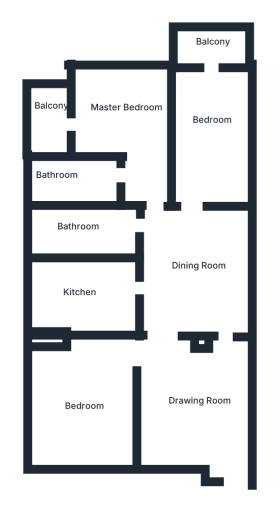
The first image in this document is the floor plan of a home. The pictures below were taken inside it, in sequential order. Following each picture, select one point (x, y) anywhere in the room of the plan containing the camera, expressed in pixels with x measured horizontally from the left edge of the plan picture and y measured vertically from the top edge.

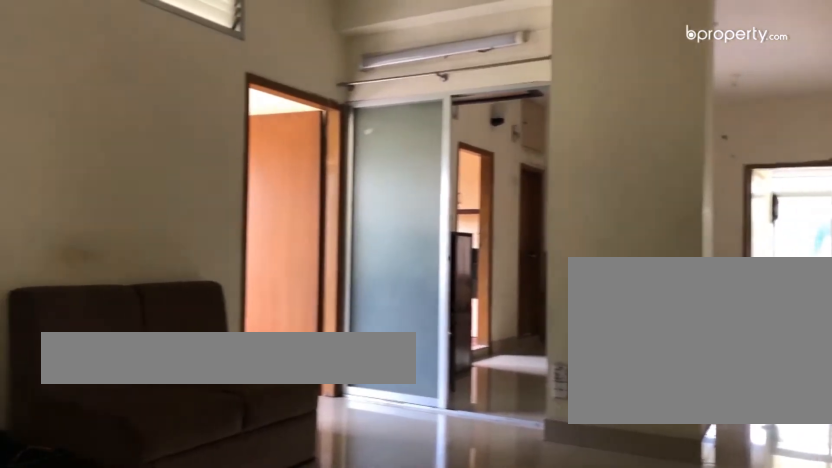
(206, 409)
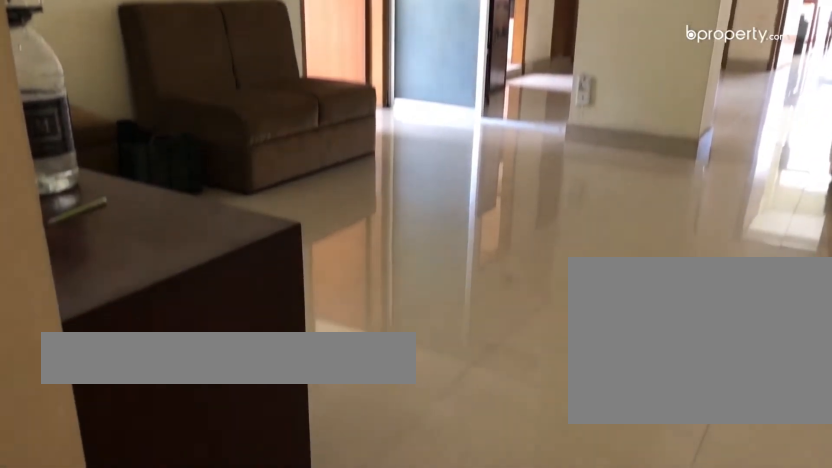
(225, 382)
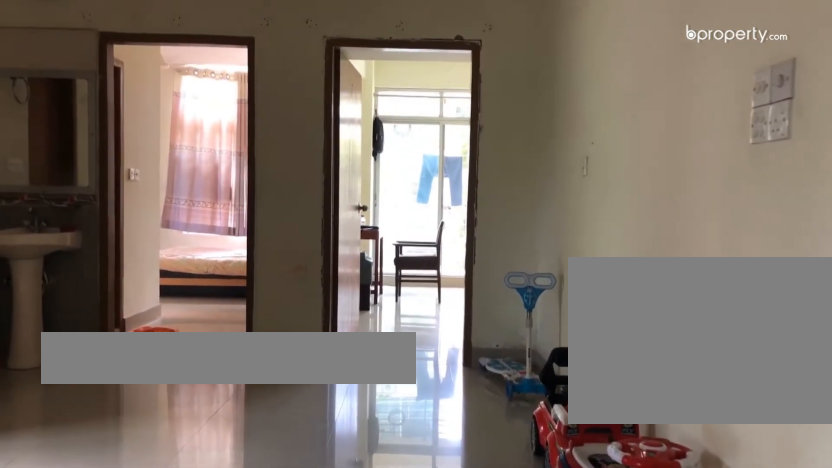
(193, 280)
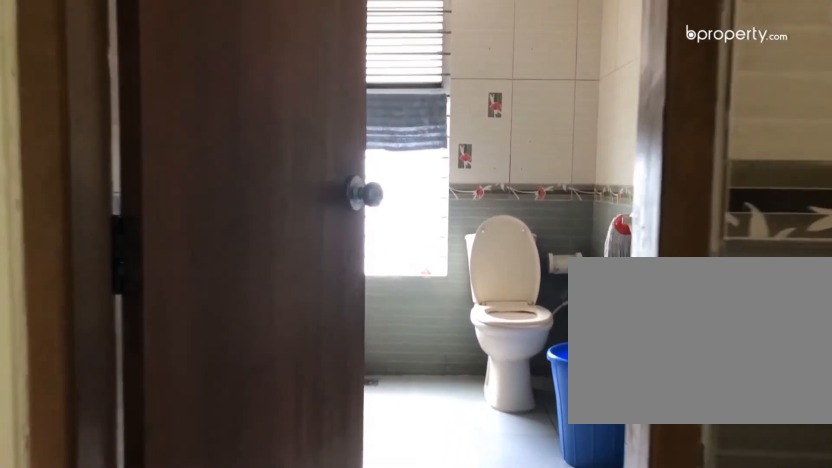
(99, 229)
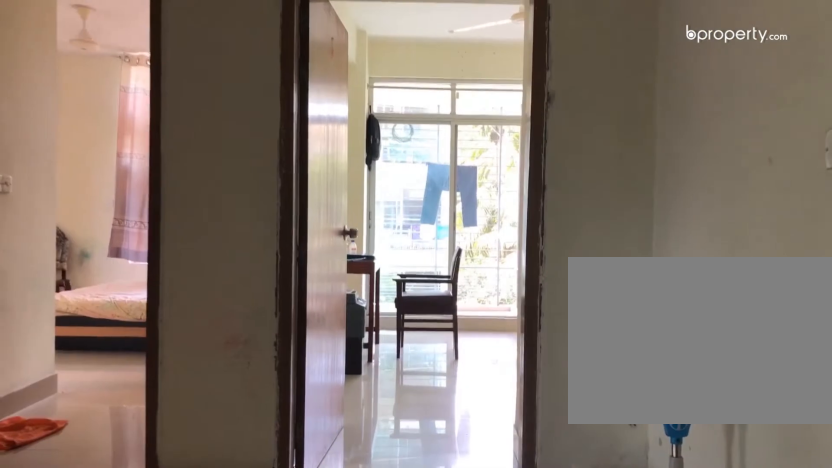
(190, 231)
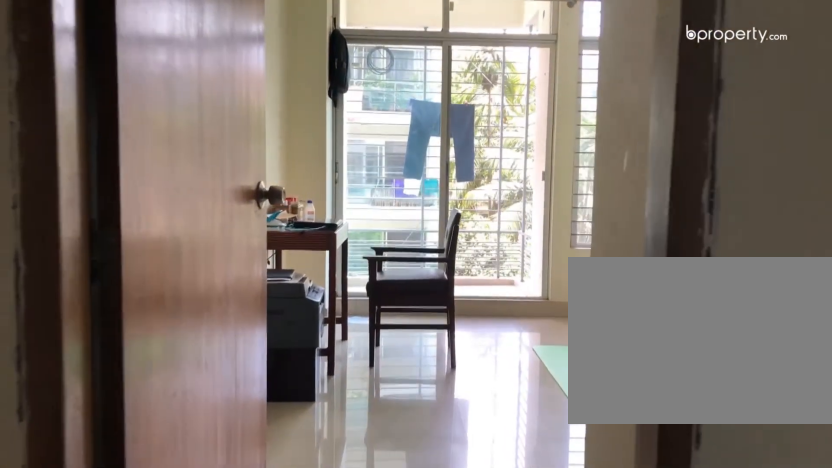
(210, 141)
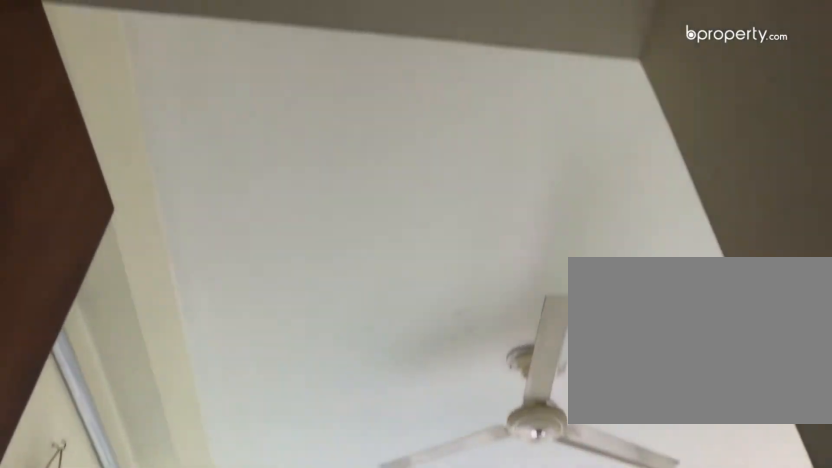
(206, 143)
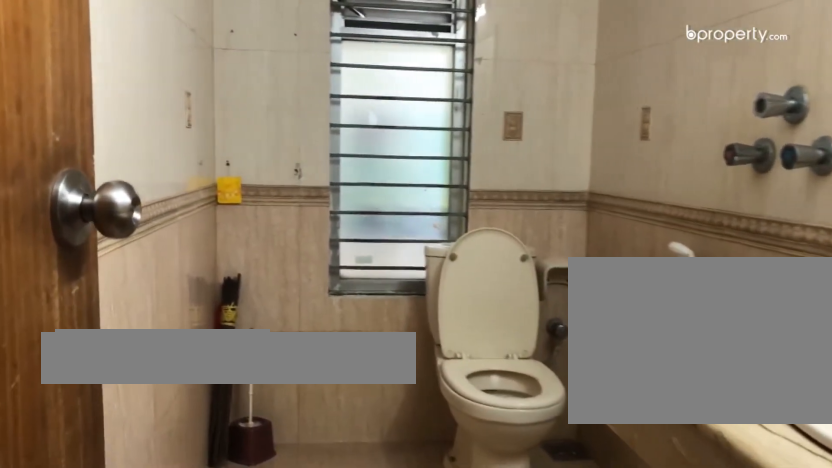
(77, 180)
